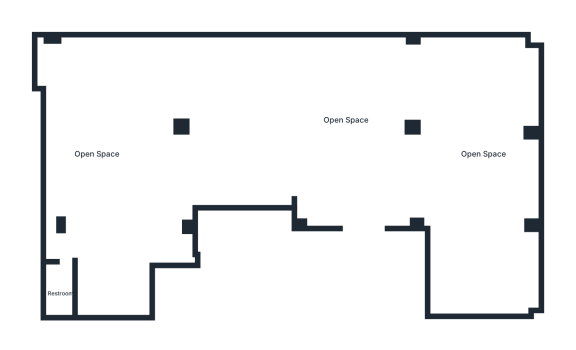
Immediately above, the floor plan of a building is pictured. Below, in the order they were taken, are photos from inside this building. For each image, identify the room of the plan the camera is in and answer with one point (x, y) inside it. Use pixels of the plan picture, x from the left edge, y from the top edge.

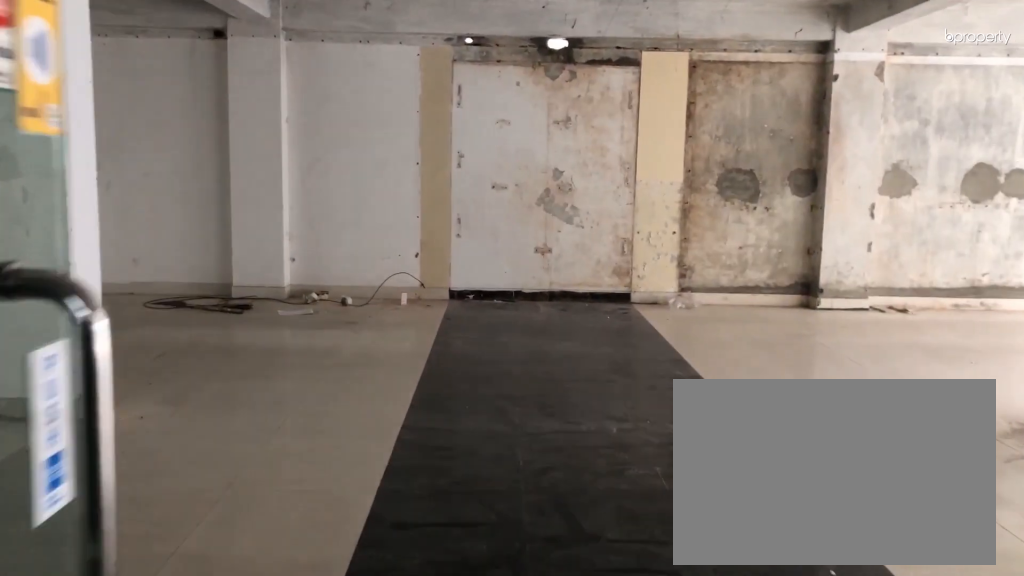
(365, 214)
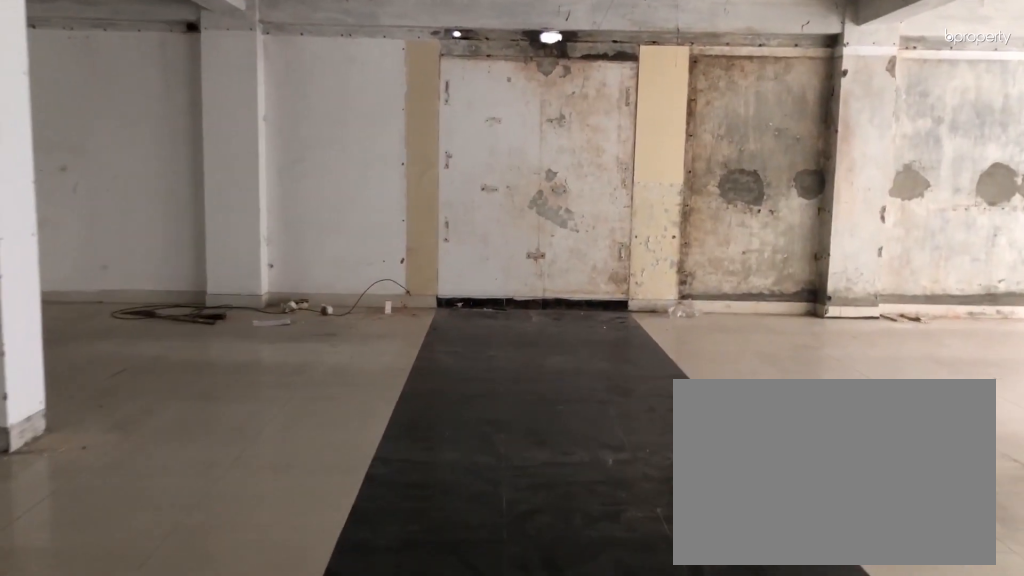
(365, 214)
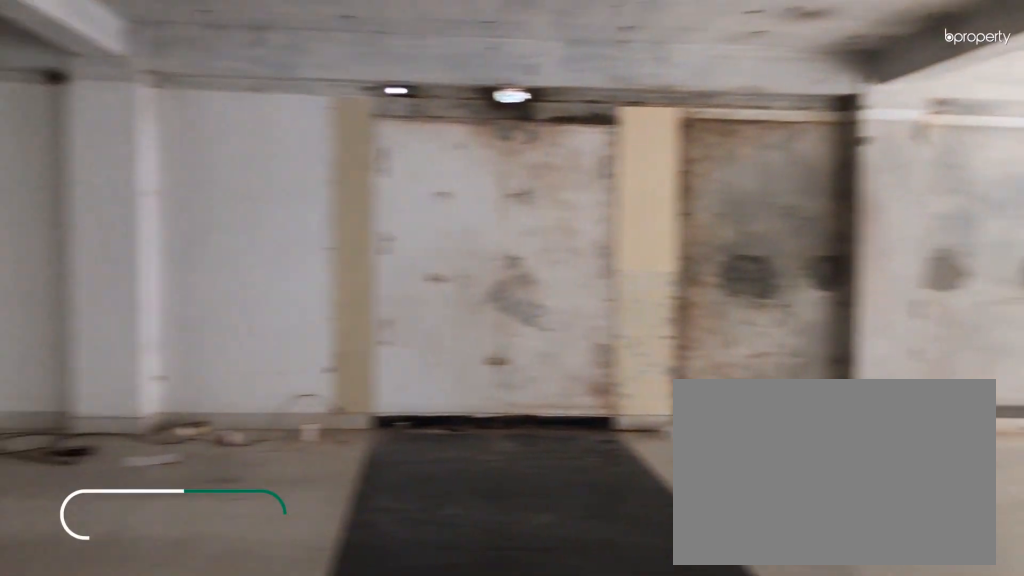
(347, 122)
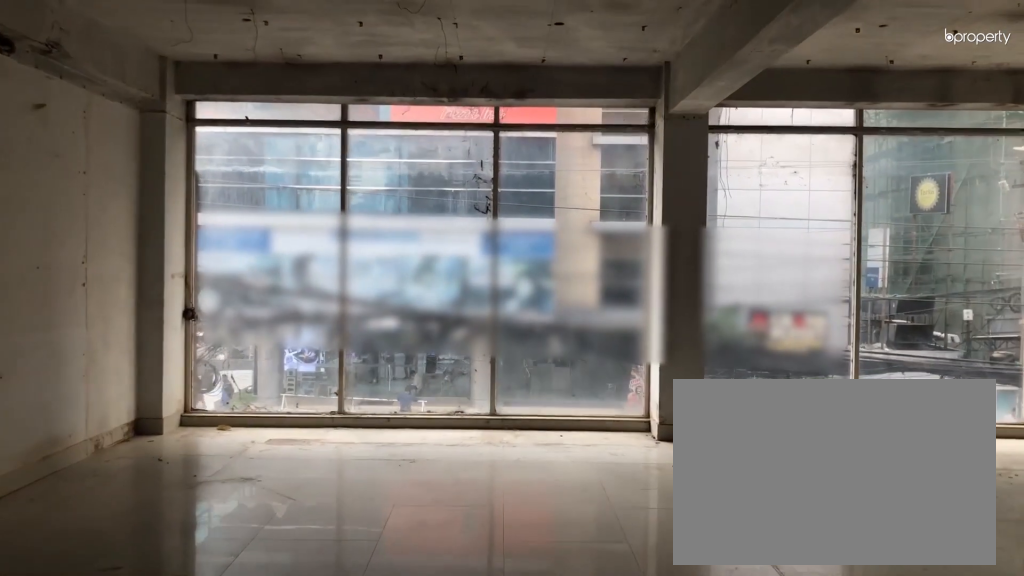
(480, 155)
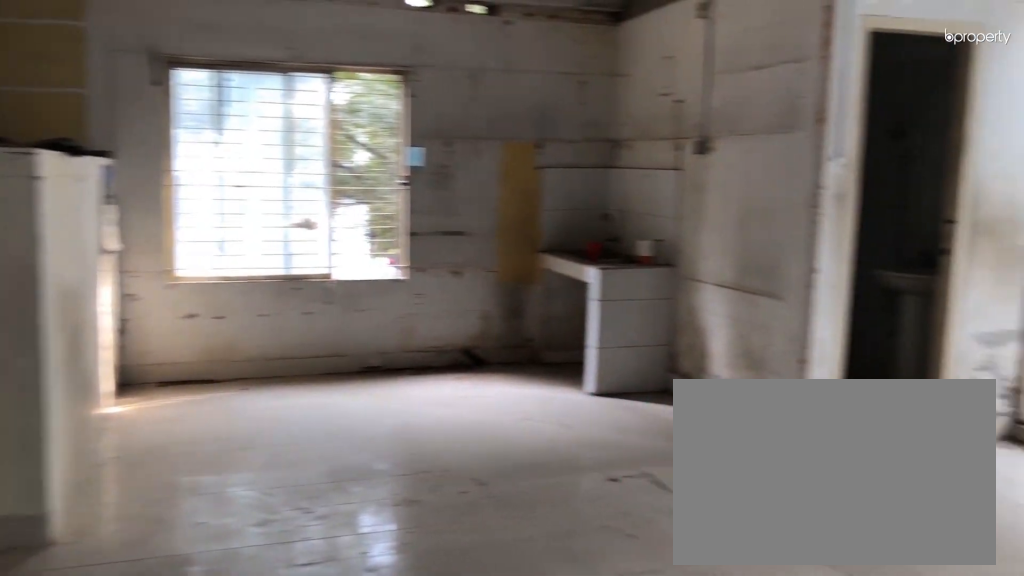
(95, 155)
